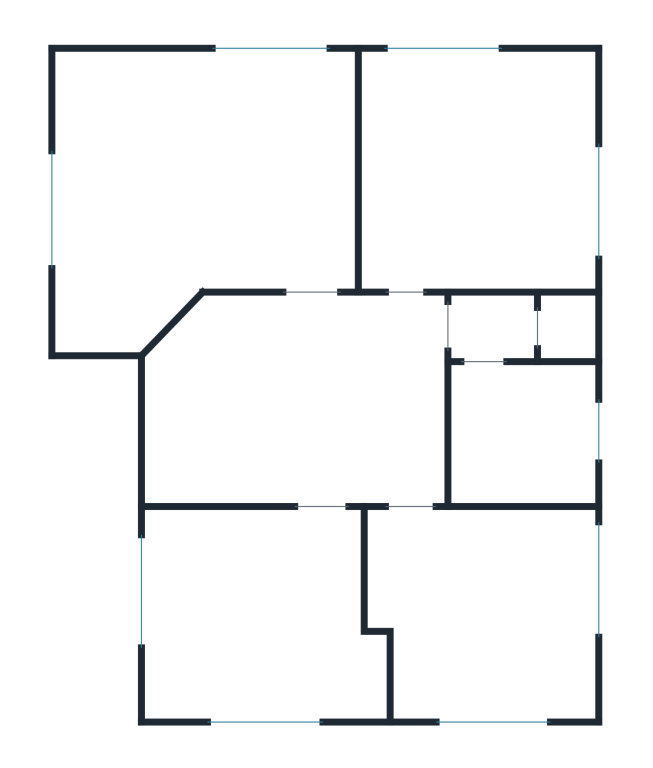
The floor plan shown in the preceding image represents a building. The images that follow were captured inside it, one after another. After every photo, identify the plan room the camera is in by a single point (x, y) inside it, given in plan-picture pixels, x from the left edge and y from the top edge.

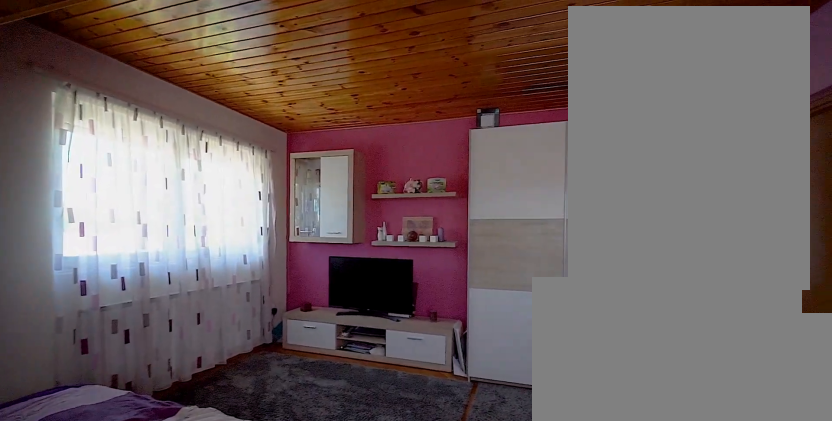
(493, 624)
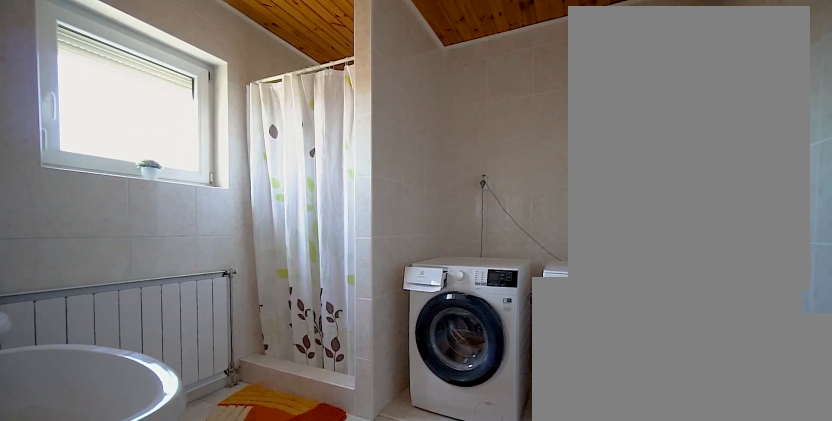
(523, 438)
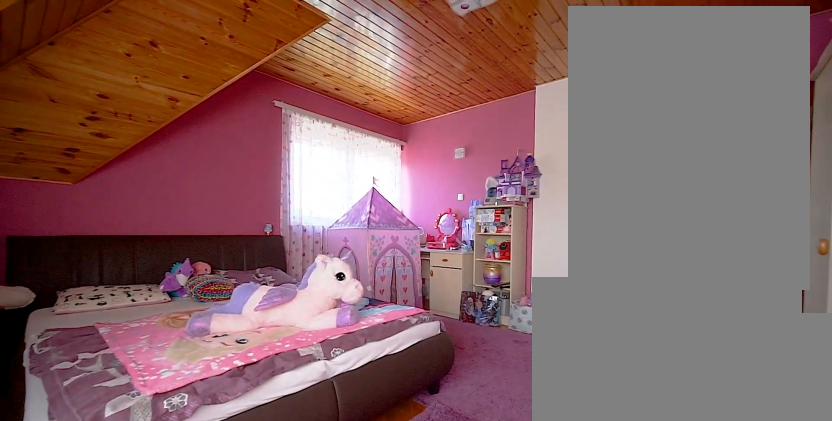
(478, 170)
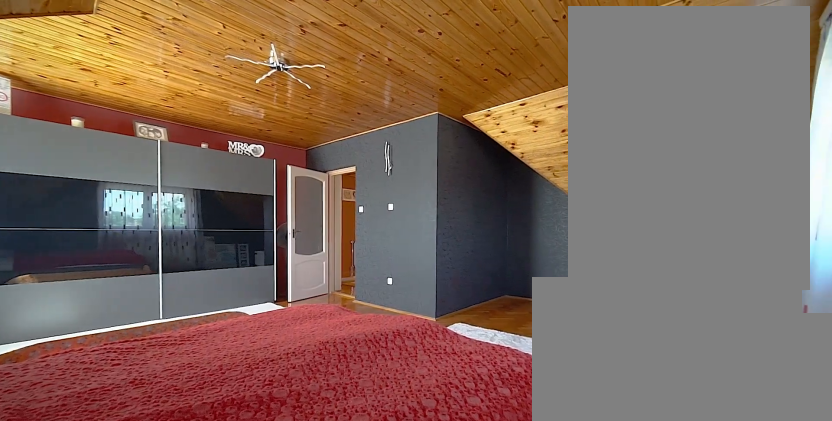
(221, 171)
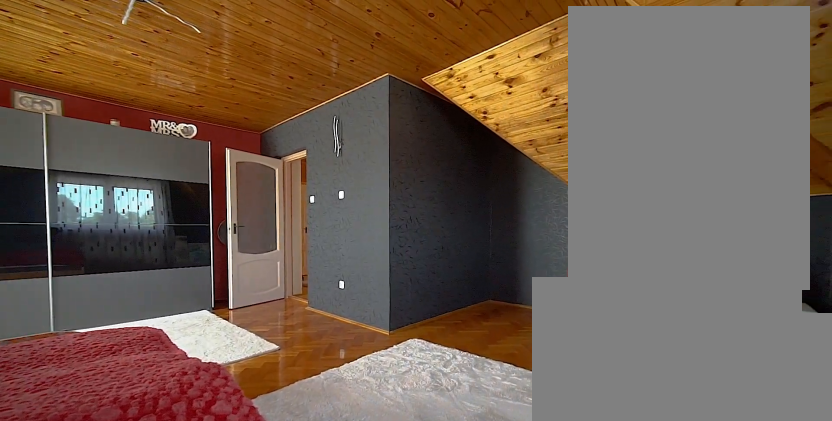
(221, 172)
